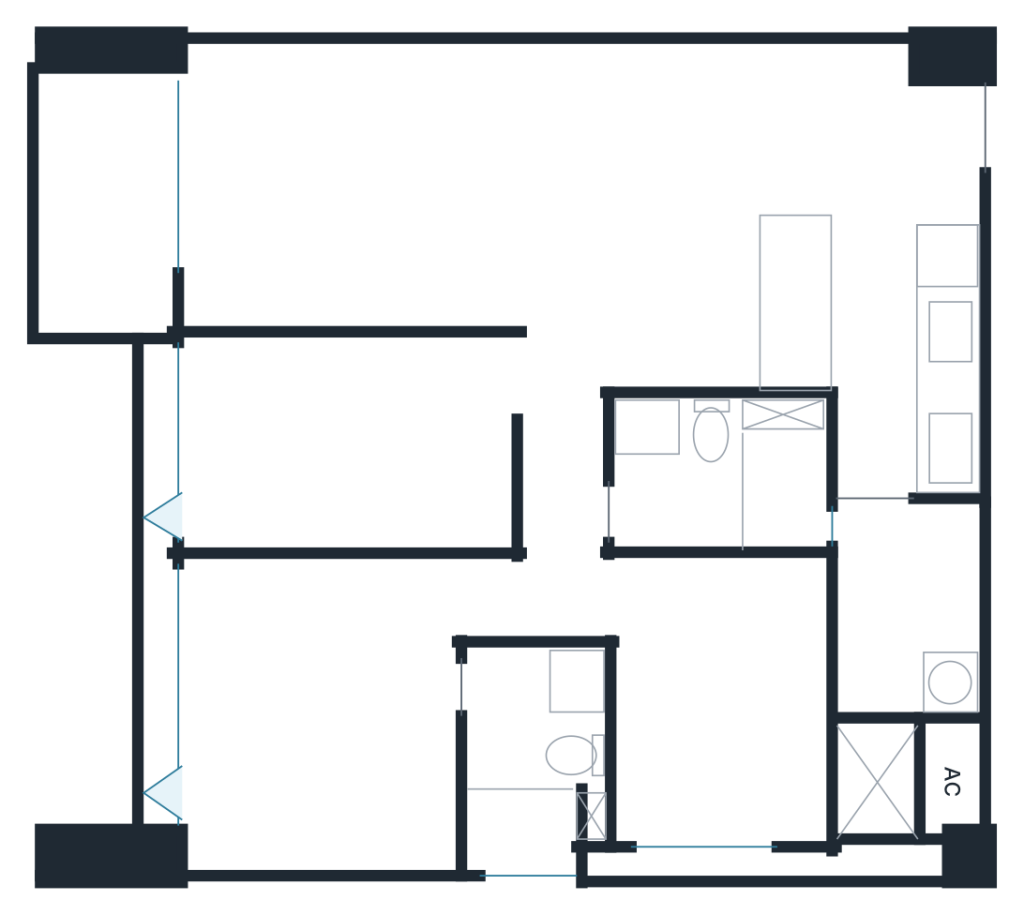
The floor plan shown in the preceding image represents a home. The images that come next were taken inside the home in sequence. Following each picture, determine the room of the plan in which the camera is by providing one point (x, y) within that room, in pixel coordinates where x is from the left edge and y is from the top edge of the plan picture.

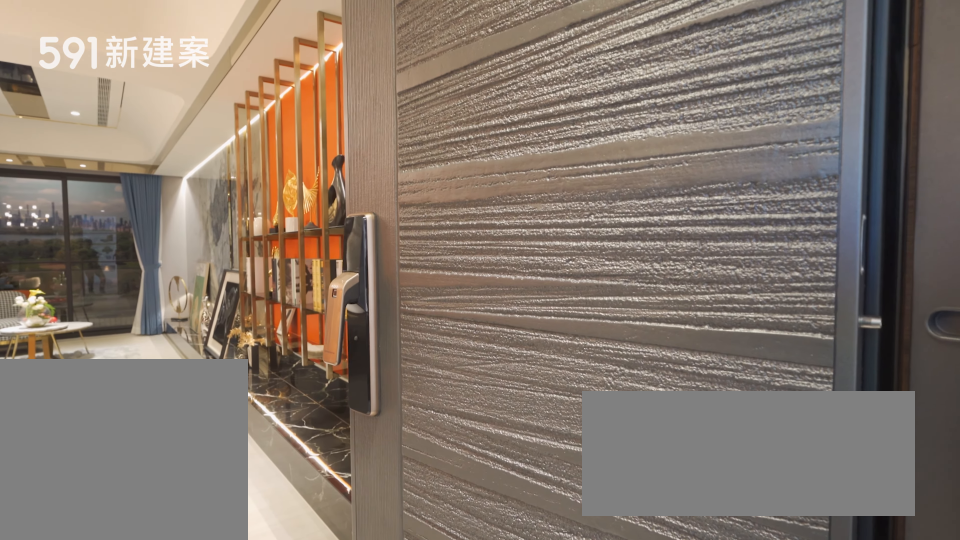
(933, 121)
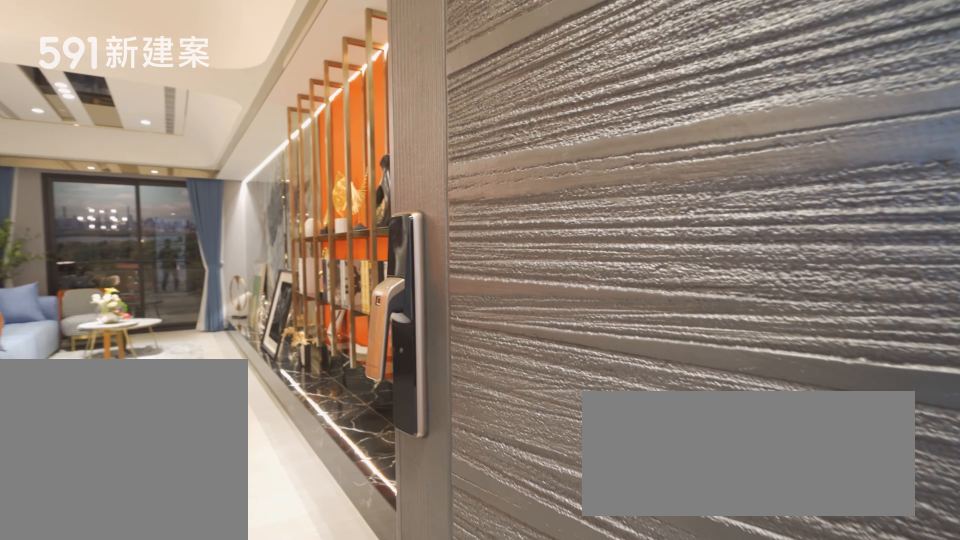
(933, 121)
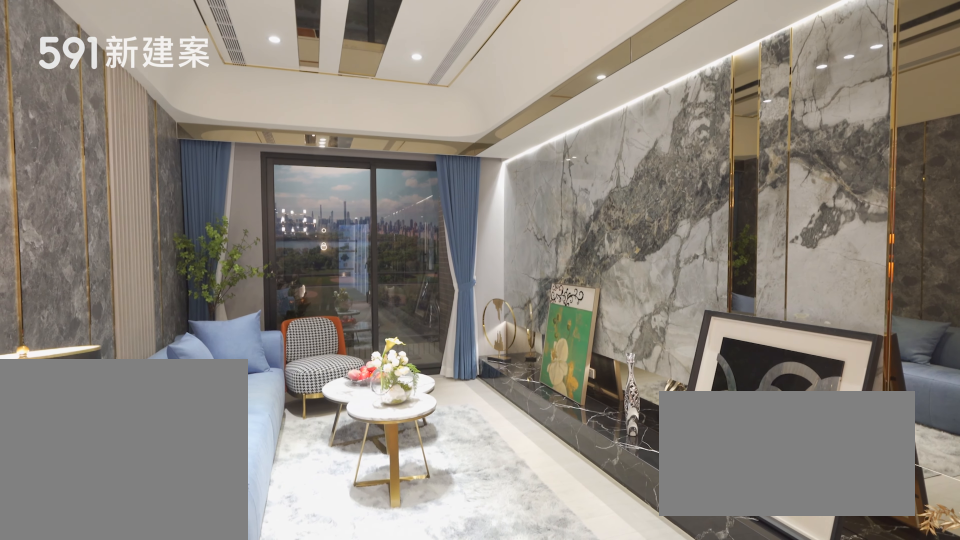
(364, 186)
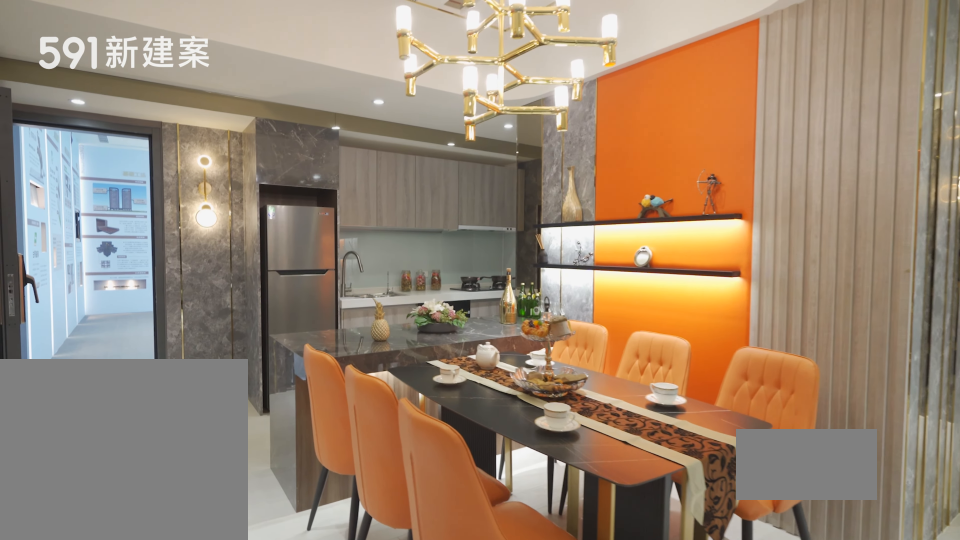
(706, 223)
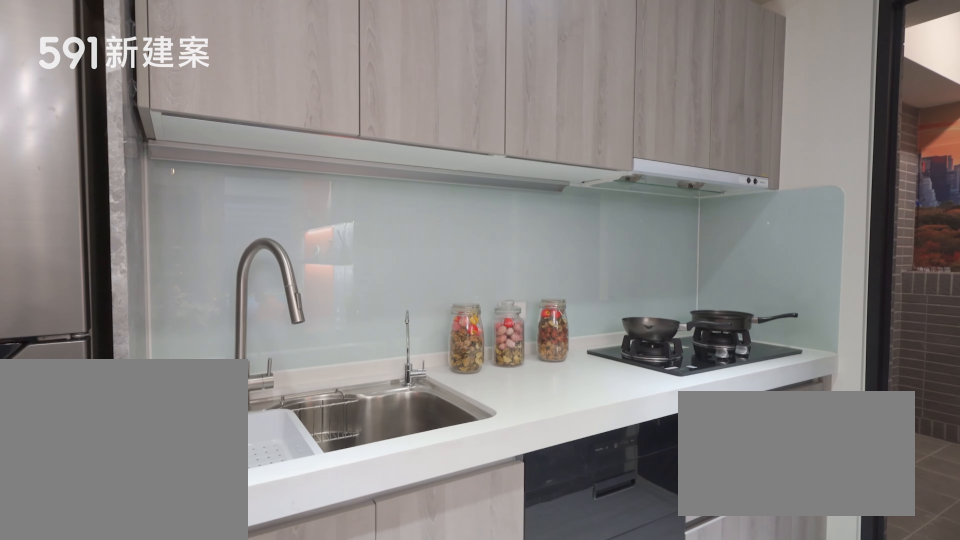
(909, 335)
